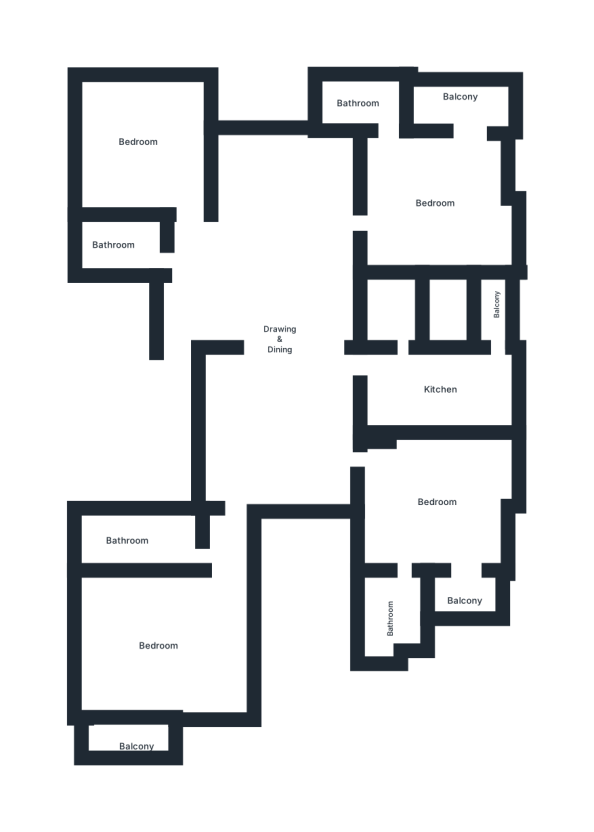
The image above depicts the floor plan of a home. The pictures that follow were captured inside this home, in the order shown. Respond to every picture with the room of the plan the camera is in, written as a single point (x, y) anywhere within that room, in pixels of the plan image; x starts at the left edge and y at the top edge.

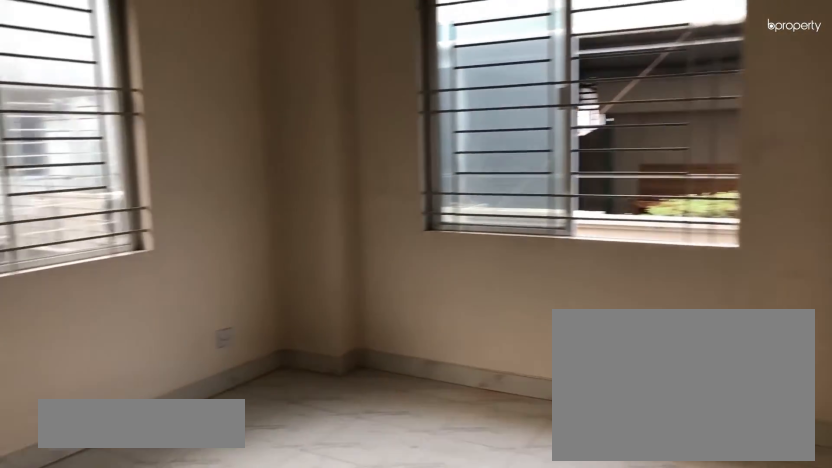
(148, 148)
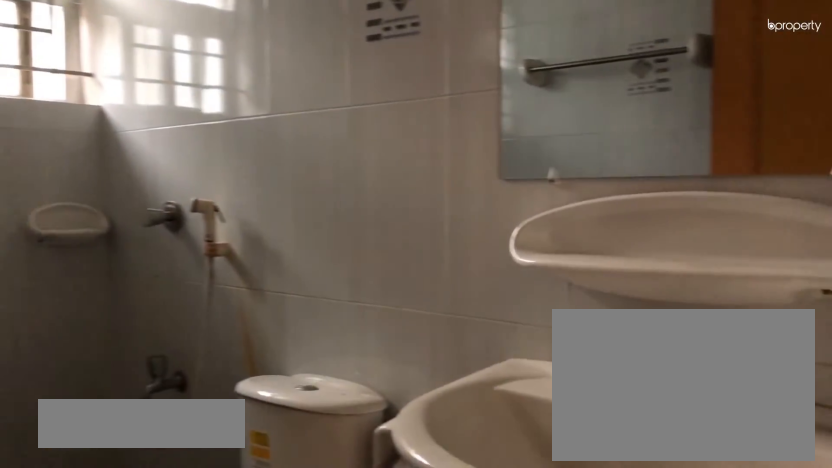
(114, 245)
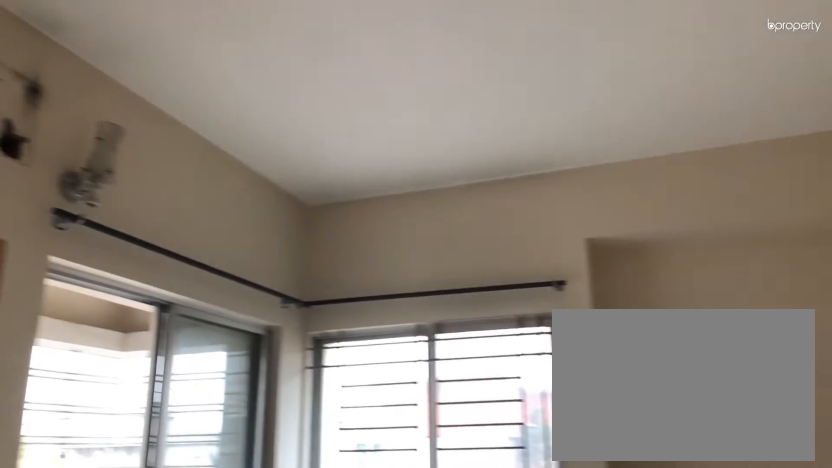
(430, 197)
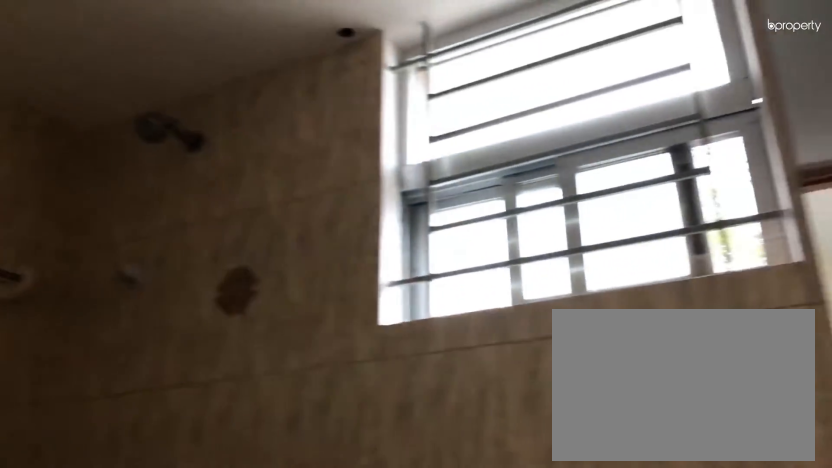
(365, 107)
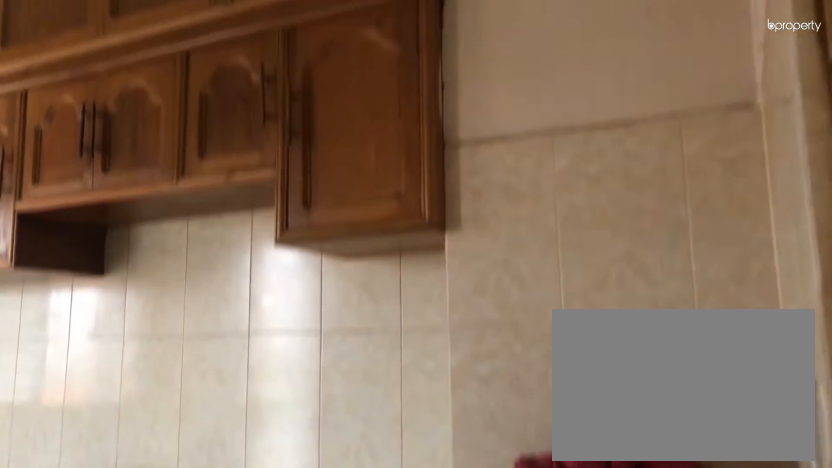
(430, 388)
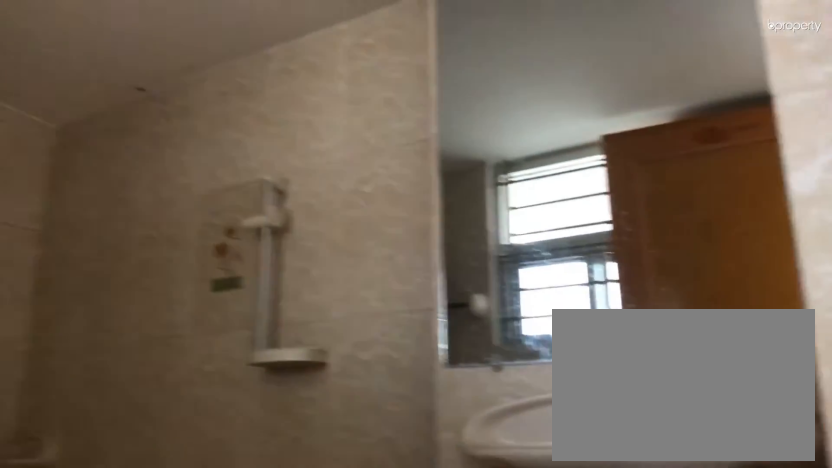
(391, 613)
